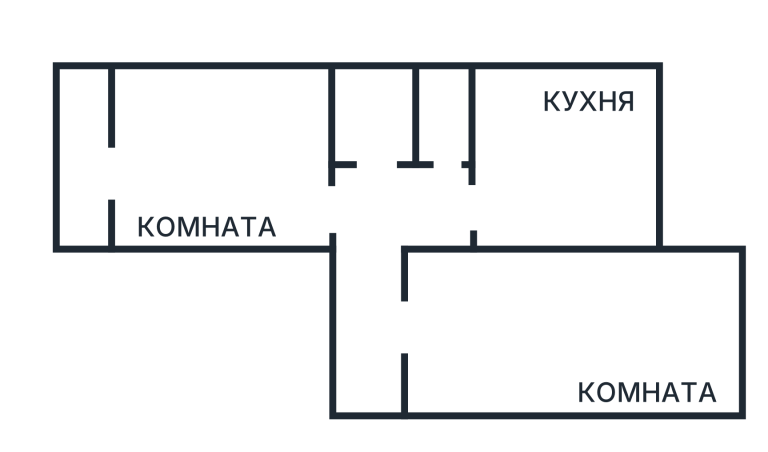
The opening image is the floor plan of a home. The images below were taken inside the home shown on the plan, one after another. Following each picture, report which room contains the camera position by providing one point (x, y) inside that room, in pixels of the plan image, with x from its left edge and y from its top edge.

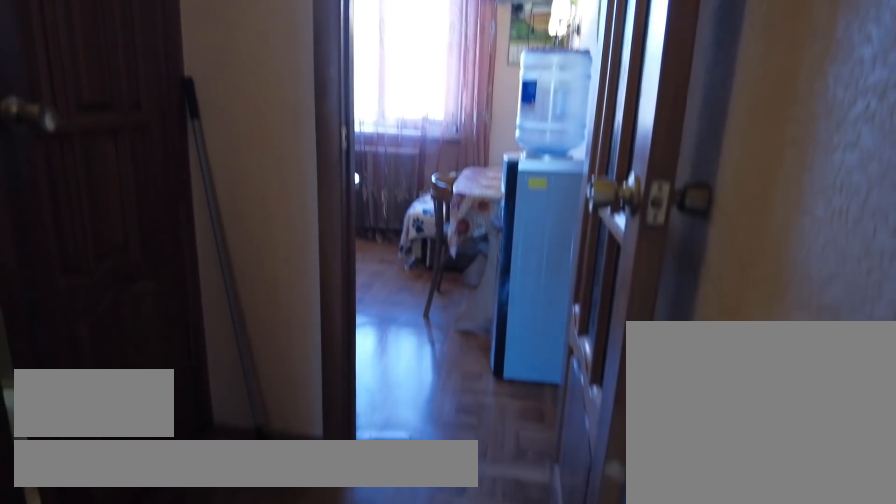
(377, 271)
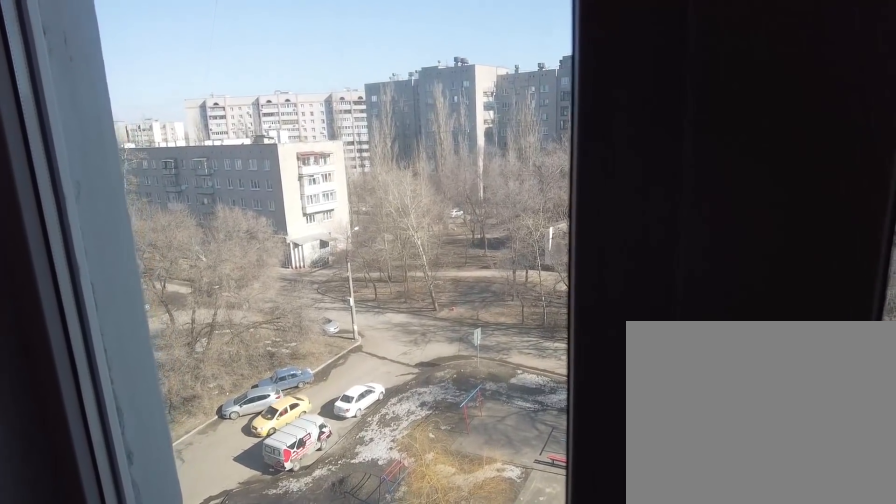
(517, 211)
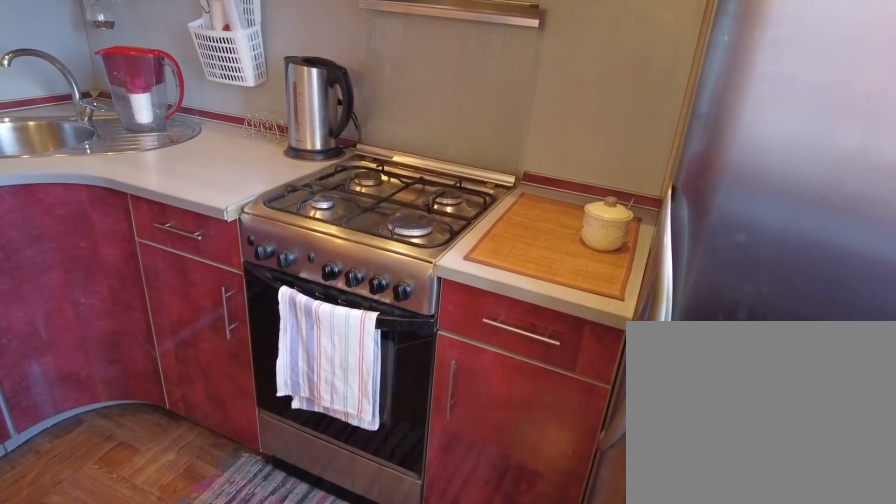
(517, 211)
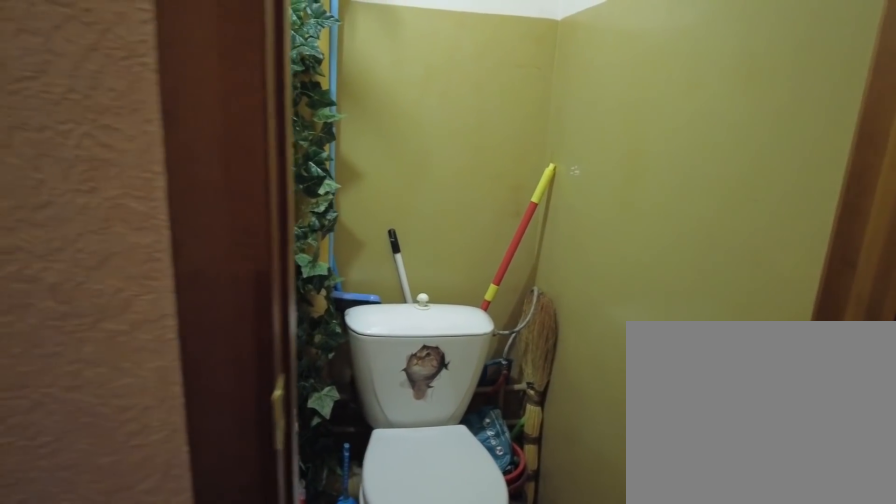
(446, 208)
